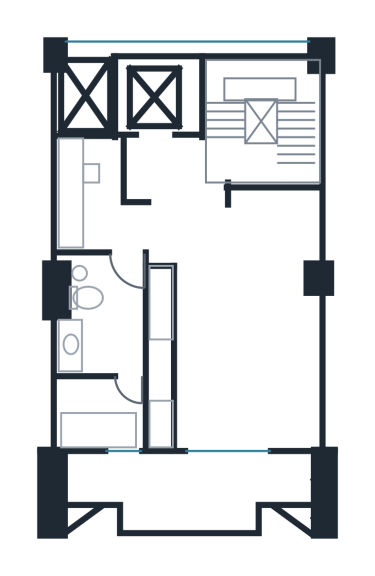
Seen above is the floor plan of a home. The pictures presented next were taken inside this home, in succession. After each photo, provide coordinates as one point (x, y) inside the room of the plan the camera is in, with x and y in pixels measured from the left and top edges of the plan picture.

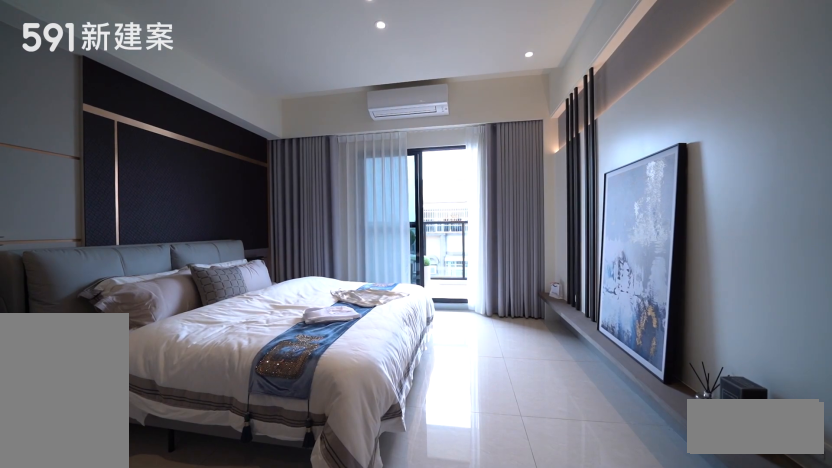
(236, 371)
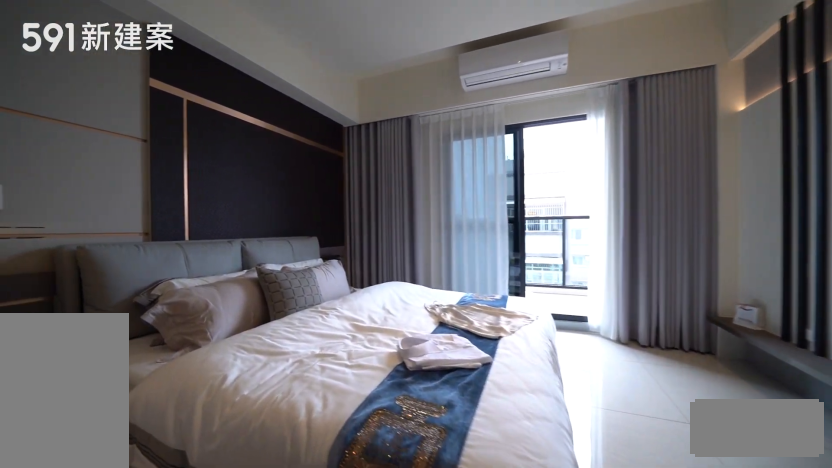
(236, 371)
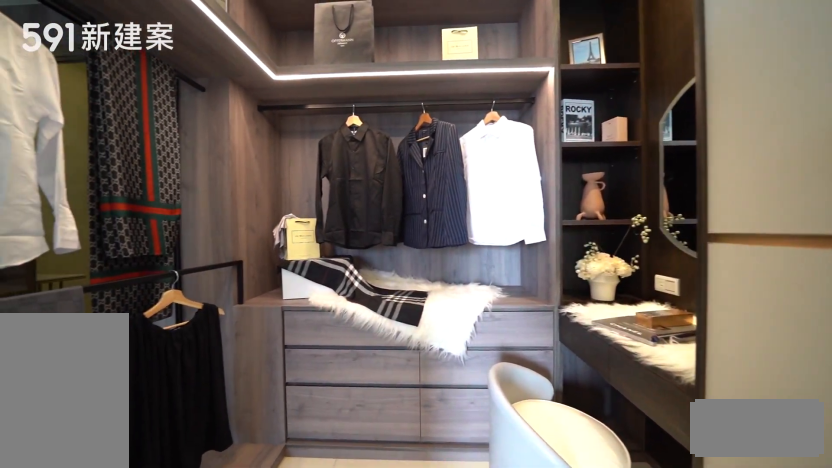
(271, 237)
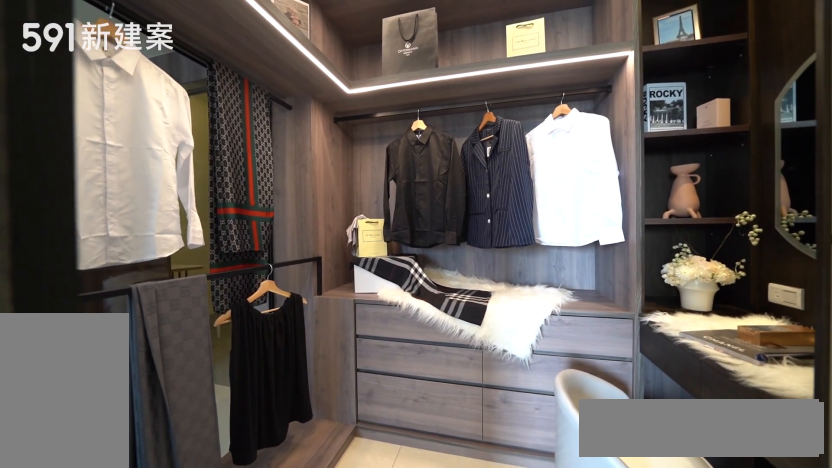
(271, 237)
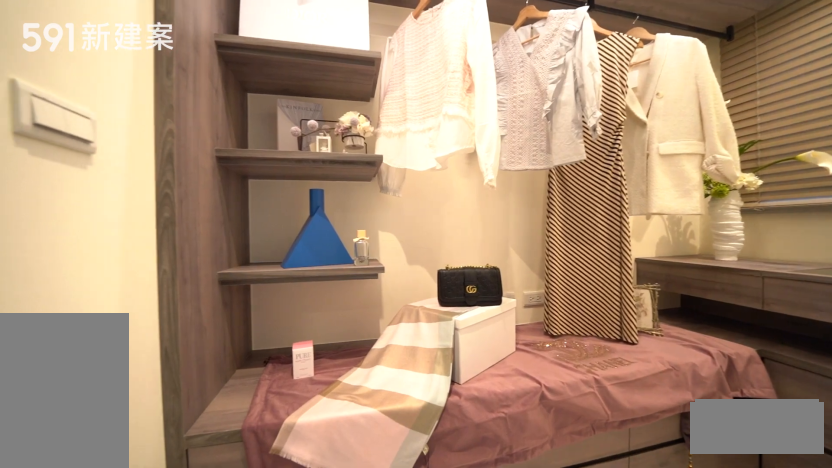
(91, 195)
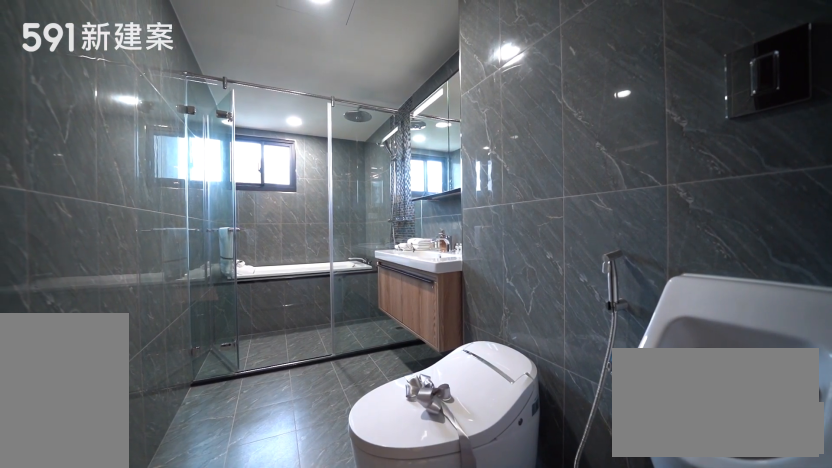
(98, 349)
